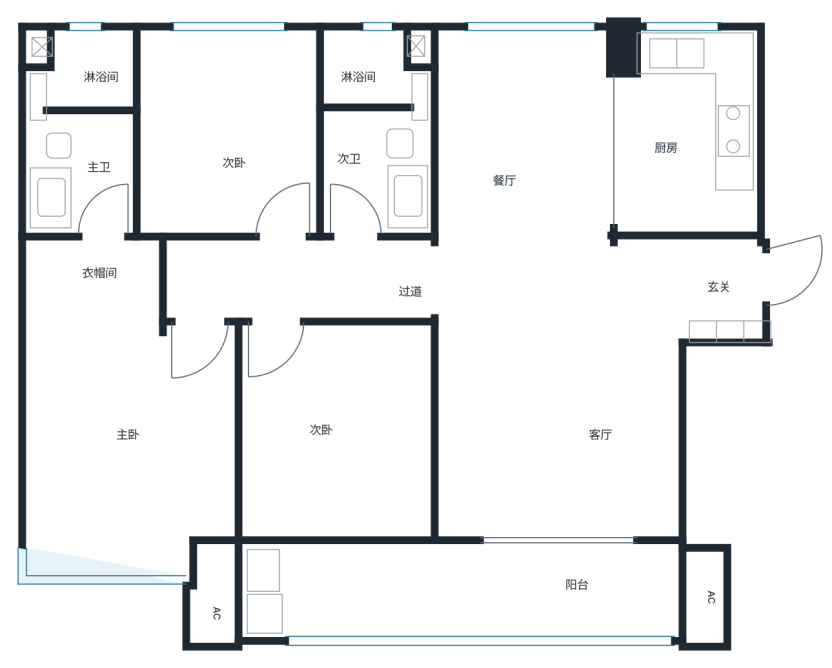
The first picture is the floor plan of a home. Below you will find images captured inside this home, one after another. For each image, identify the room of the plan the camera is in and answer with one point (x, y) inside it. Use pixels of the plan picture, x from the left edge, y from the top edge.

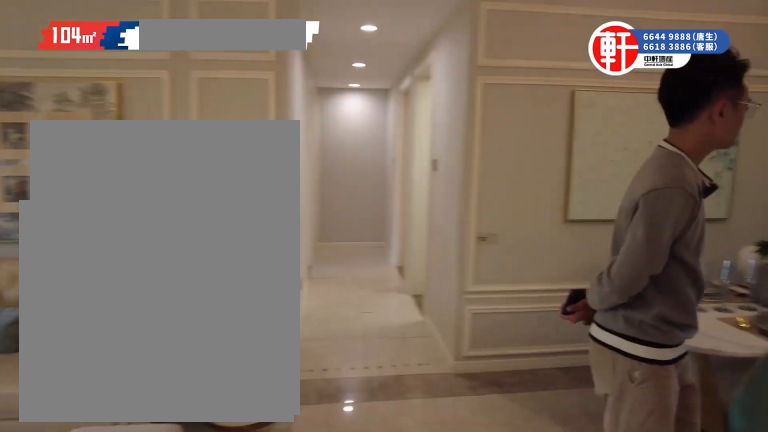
(522, 307)
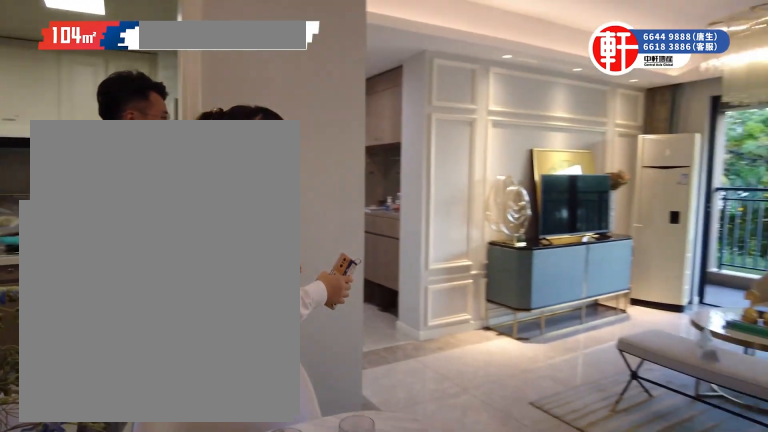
(532, 314)
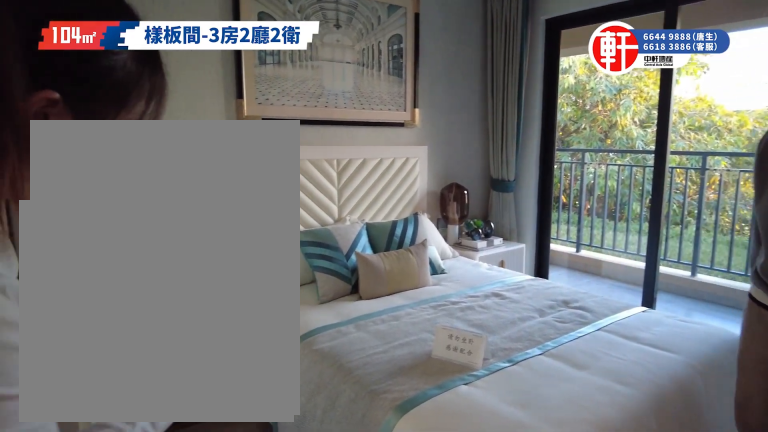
(338, 468)
